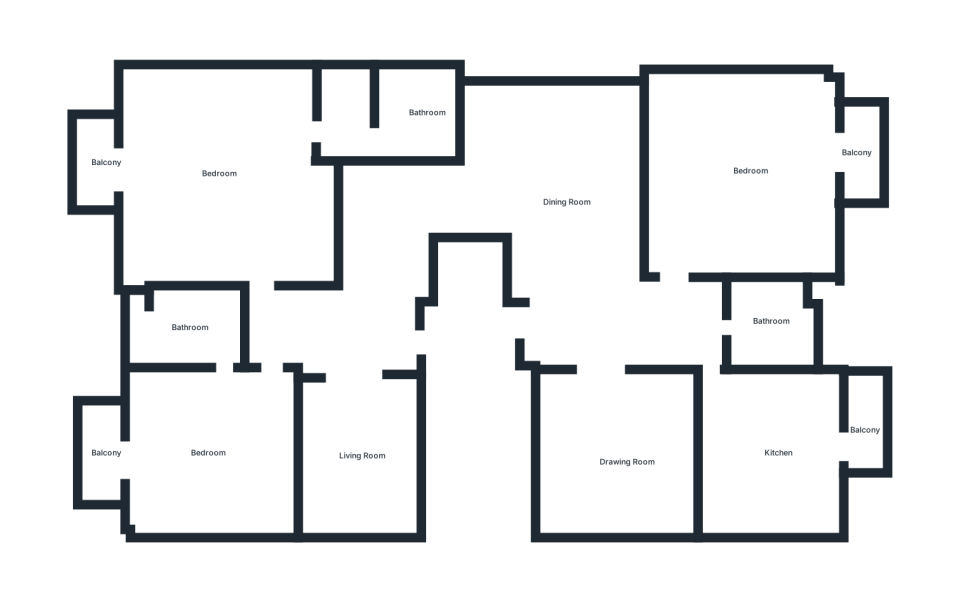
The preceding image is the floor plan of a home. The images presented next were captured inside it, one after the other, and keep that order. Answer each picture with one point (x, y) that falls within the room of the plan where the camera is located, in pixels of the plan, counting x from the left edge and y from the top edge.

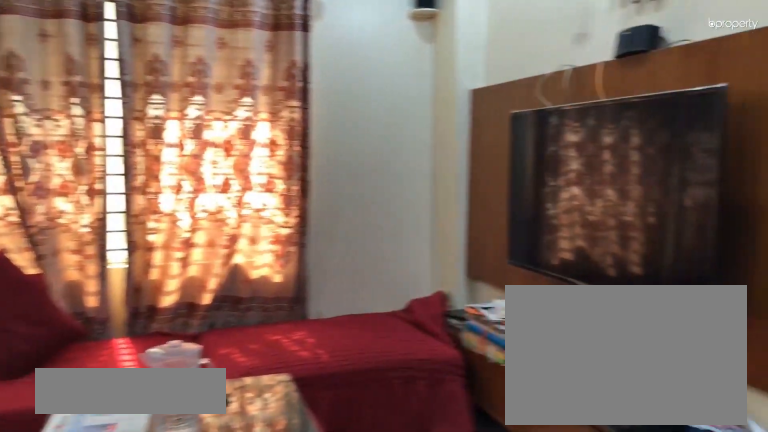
(613, 441)
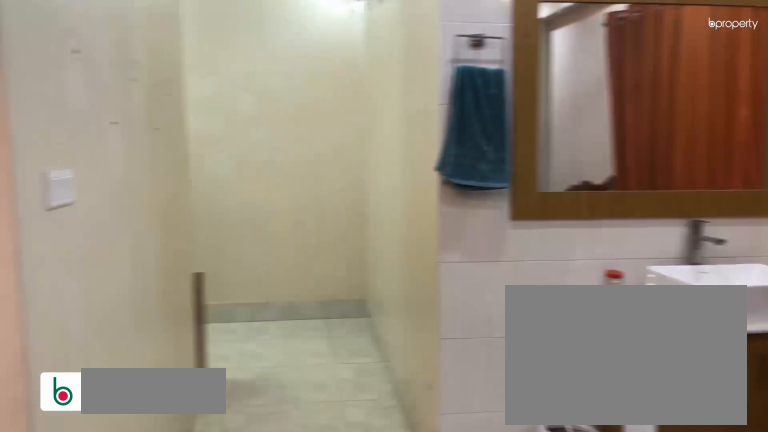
(562, 179)
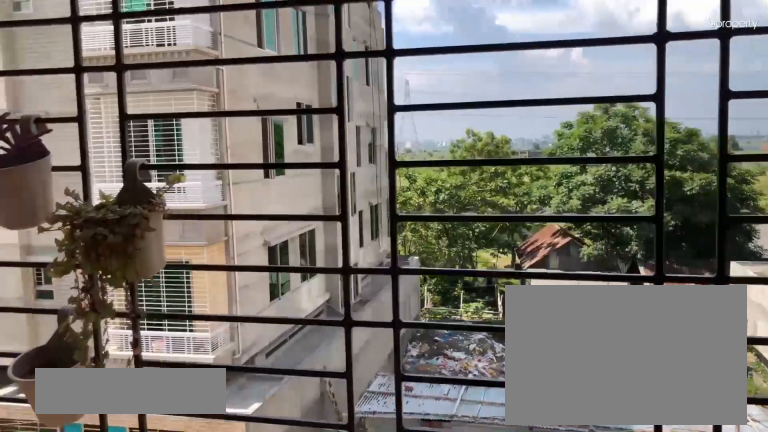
(102, 456)
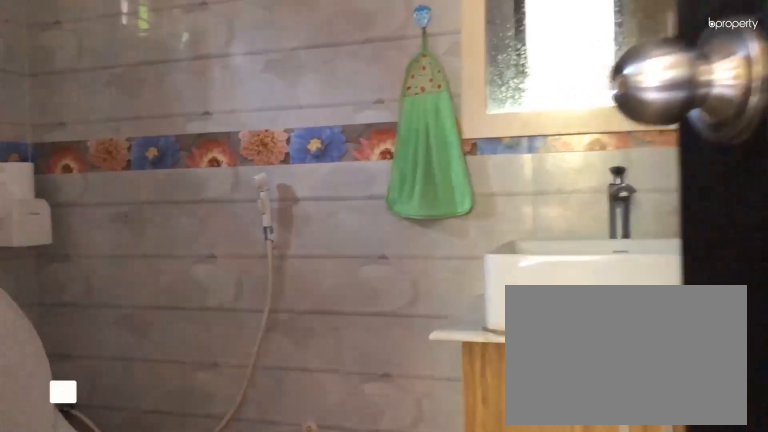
(192, 322)
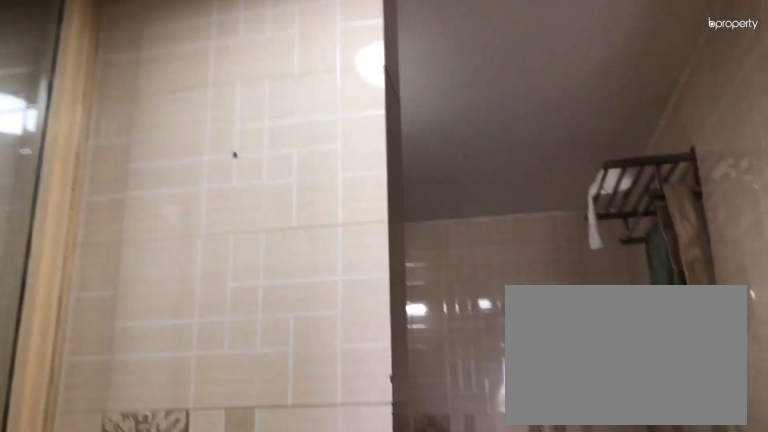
(355, 131)
